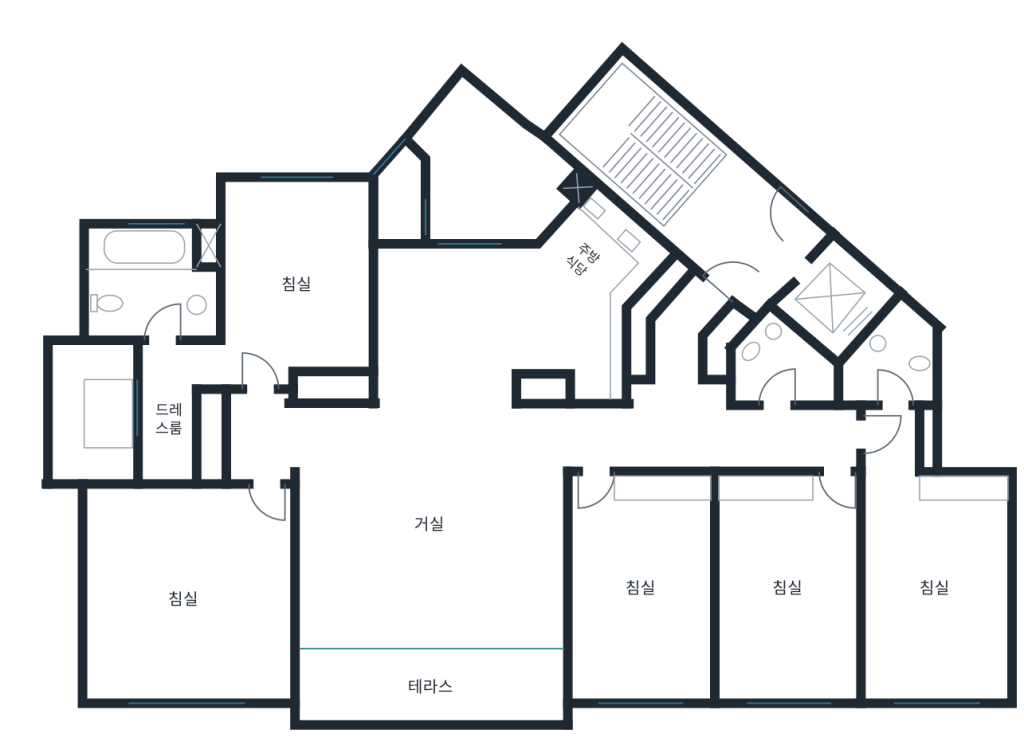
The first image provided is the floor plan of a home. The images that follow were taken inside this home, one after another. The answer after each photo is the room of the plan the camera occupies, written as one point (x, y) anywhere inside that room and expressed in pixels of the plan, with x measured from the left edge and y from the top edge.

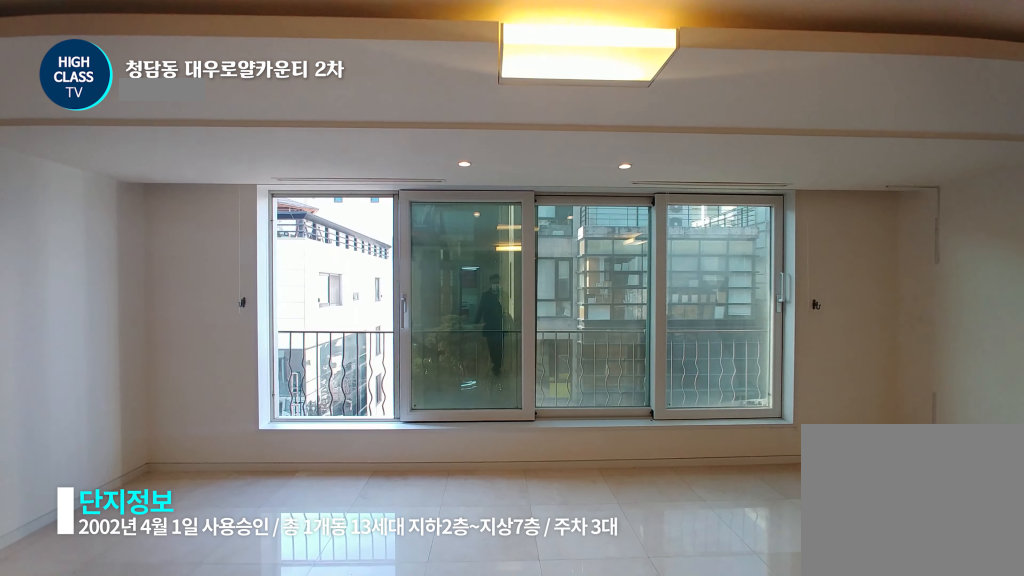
(430, 538)
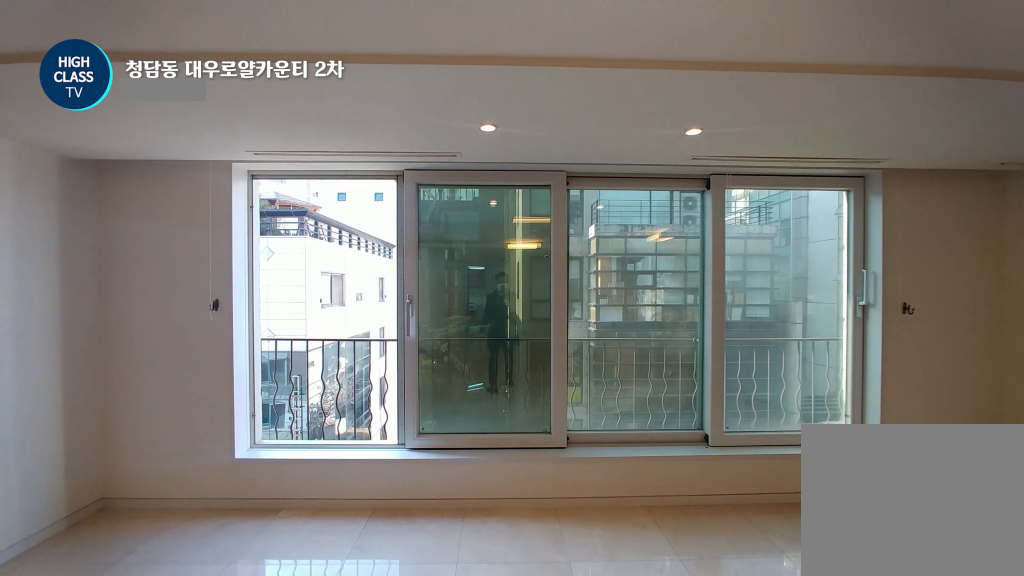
(430, 538)
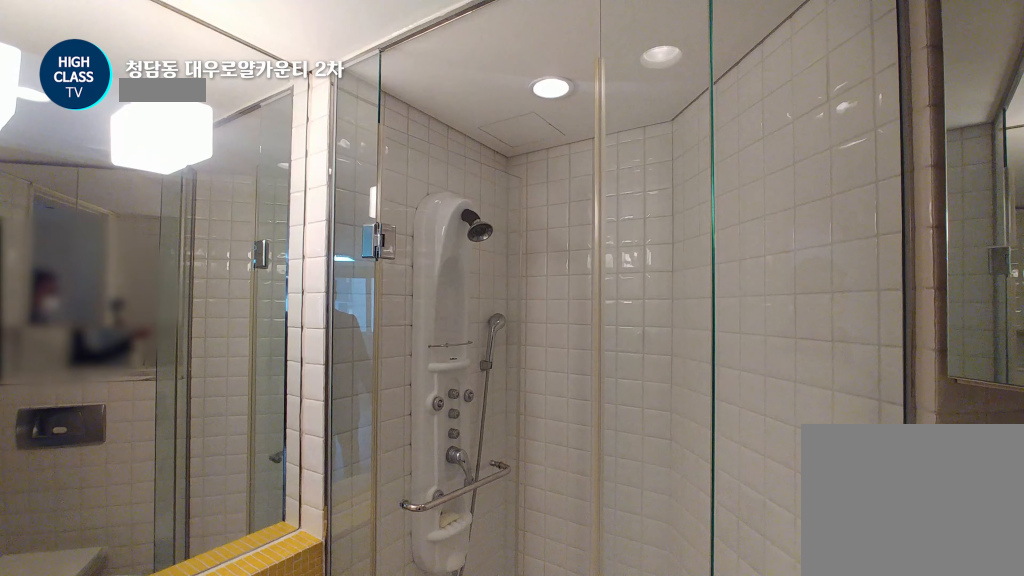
(891, 360)
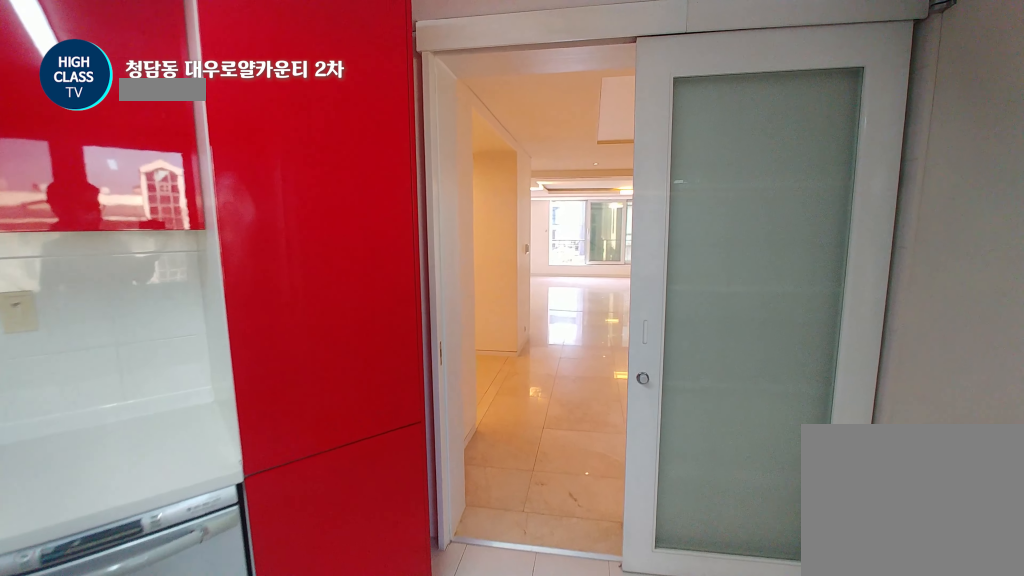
(492, 172)
